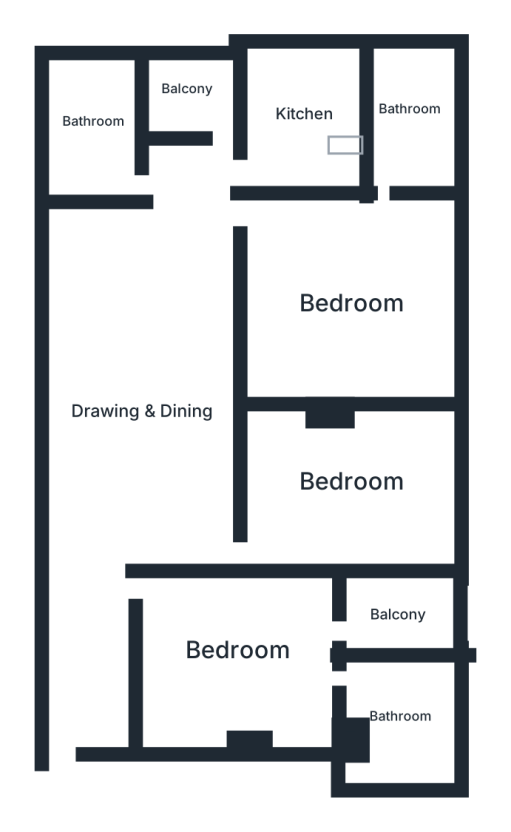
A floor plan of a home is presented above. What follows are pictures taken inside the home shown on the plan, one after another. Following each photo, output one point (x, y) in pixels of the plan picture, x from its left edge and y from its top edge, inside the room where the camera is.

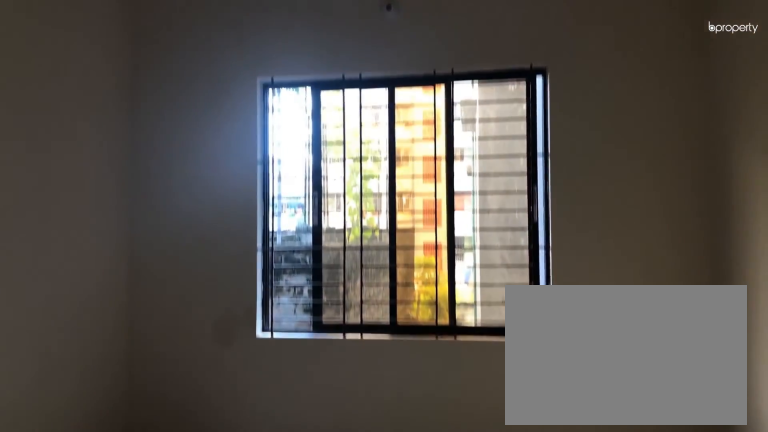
(353, 480)
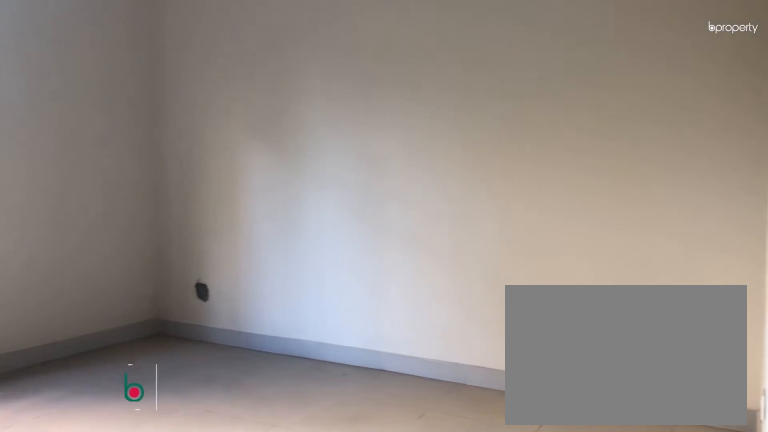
(356, 299)
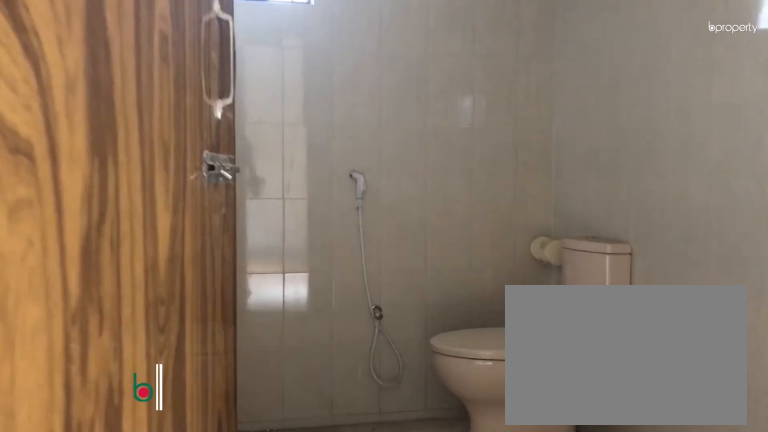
(411, 108)
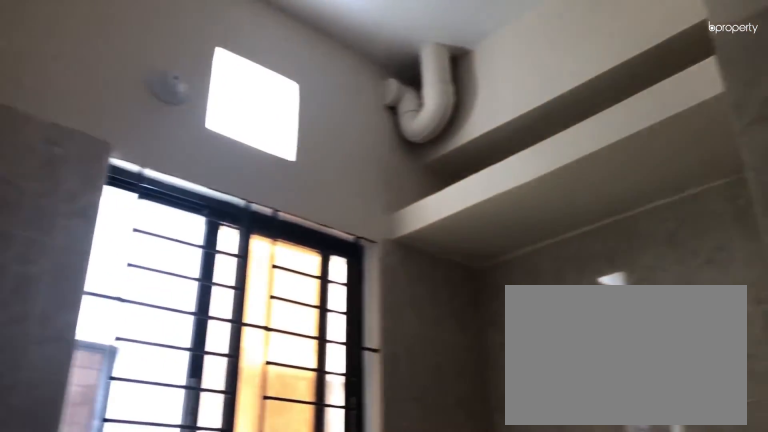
(307, 111)
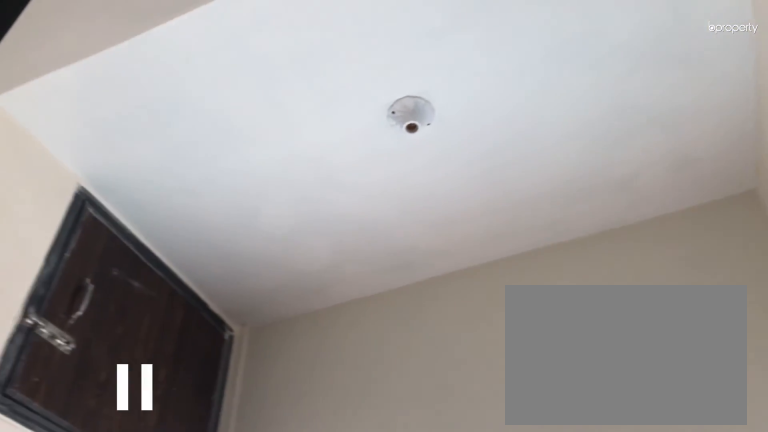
(197, 83)
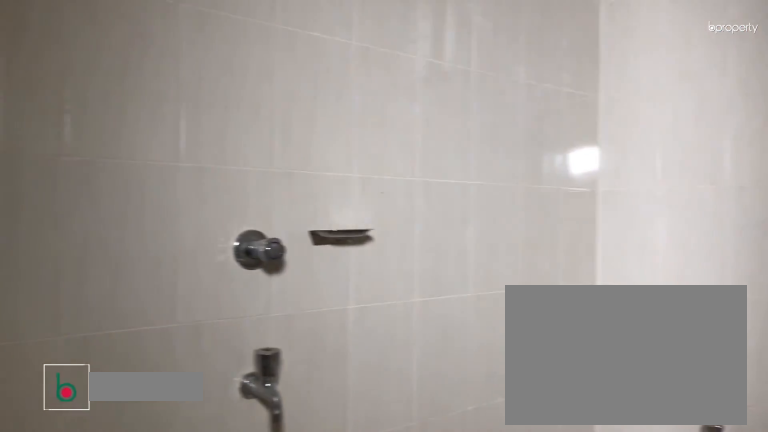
(93, 117)
